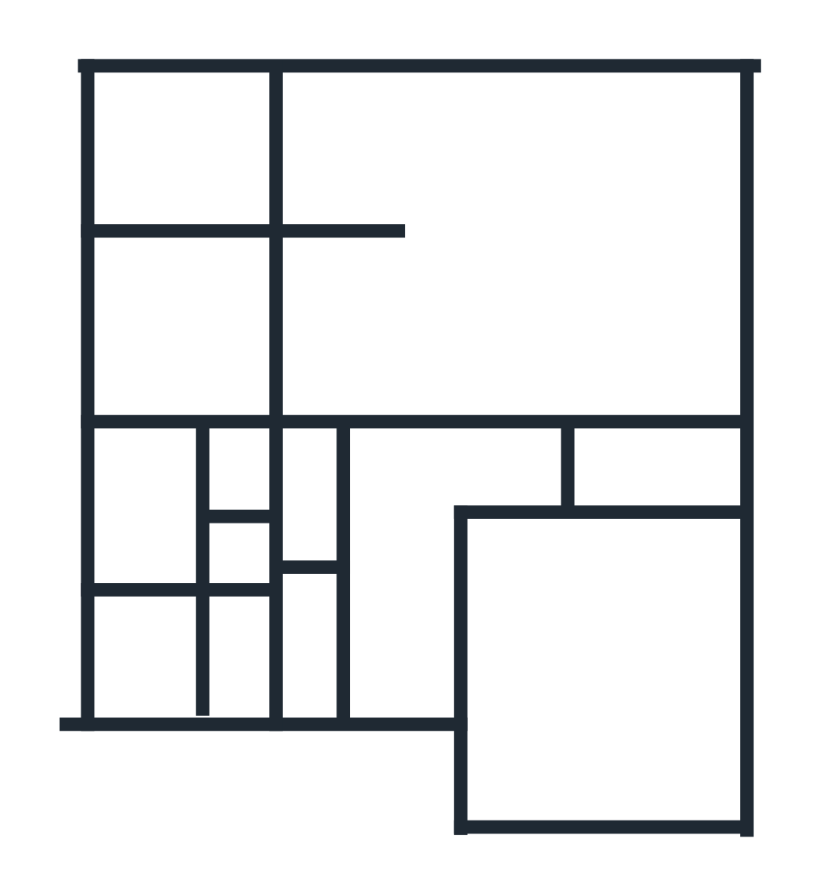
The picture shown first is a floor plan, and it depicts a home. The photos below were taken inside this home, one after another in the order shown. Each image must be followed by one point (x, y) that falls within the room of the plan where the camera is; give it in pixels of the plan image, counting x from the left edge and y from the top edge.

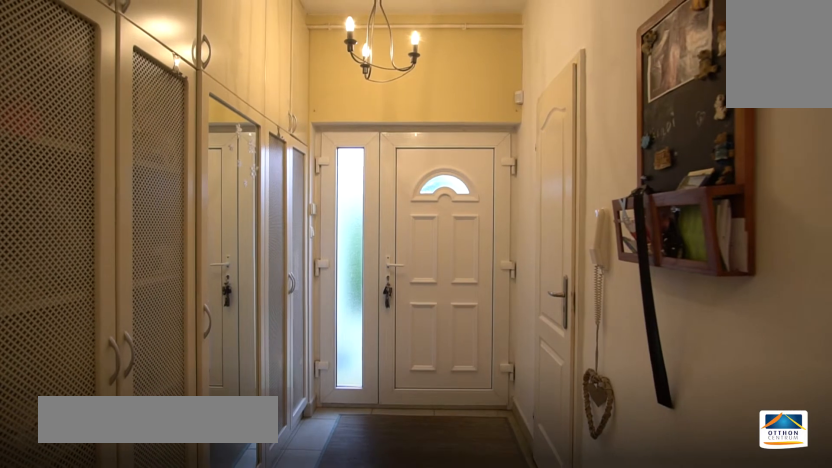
(396, 583)
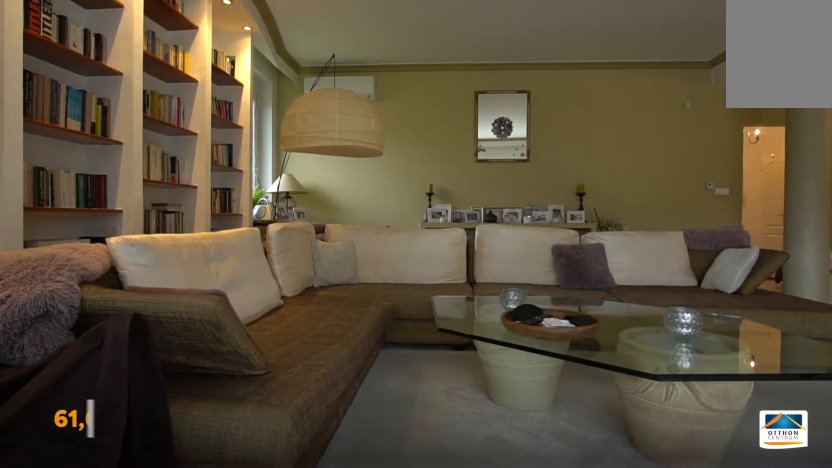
(531, 253)
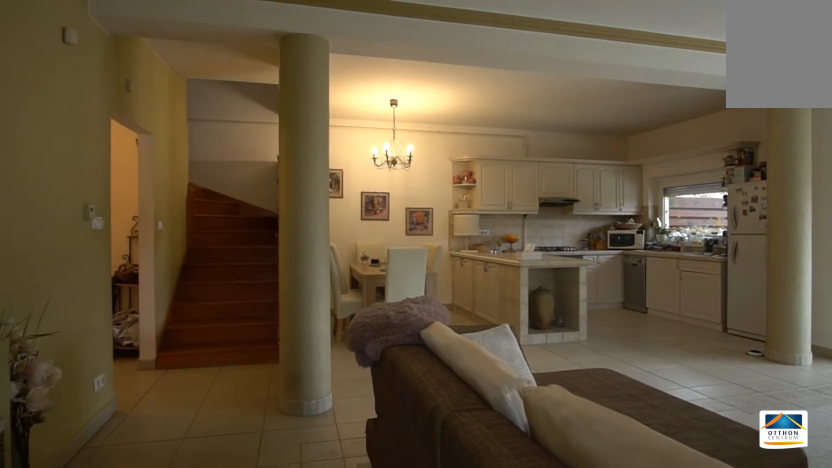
(531, 253)
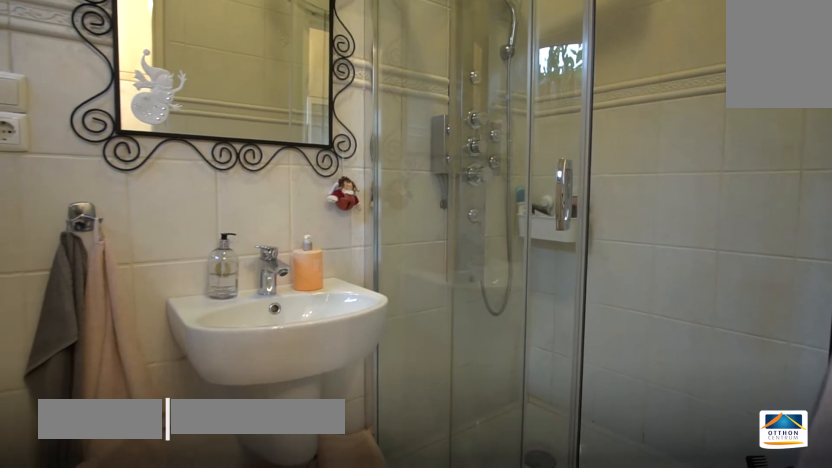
(318, 627)
